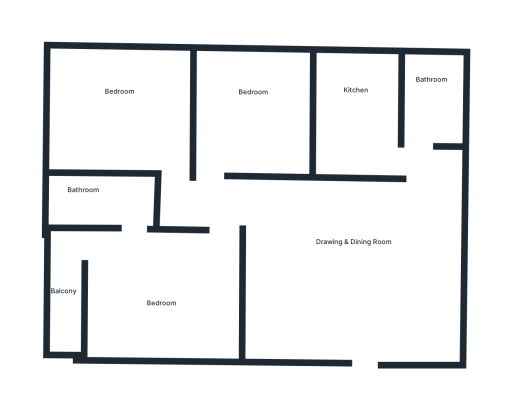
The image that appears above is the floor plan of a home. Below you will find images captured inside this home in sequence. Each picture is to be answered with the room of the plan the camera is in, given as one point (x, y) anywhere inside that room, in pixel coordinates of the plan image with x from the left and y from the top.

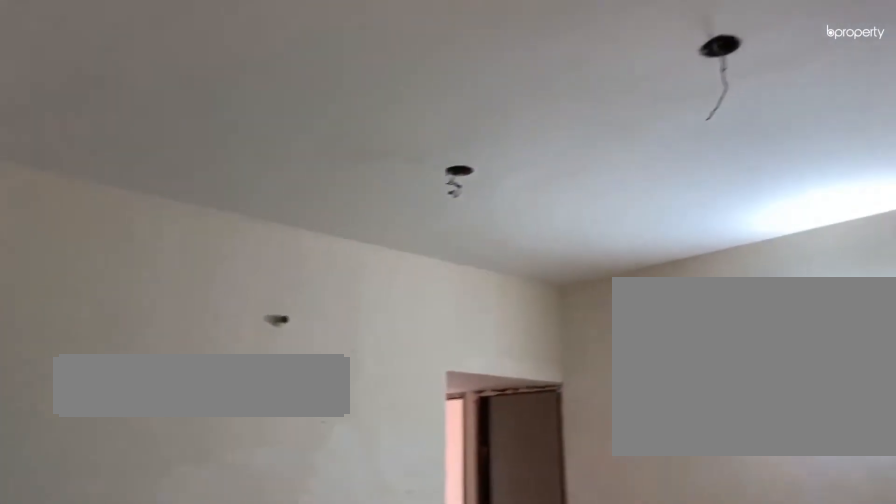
(346, 270)
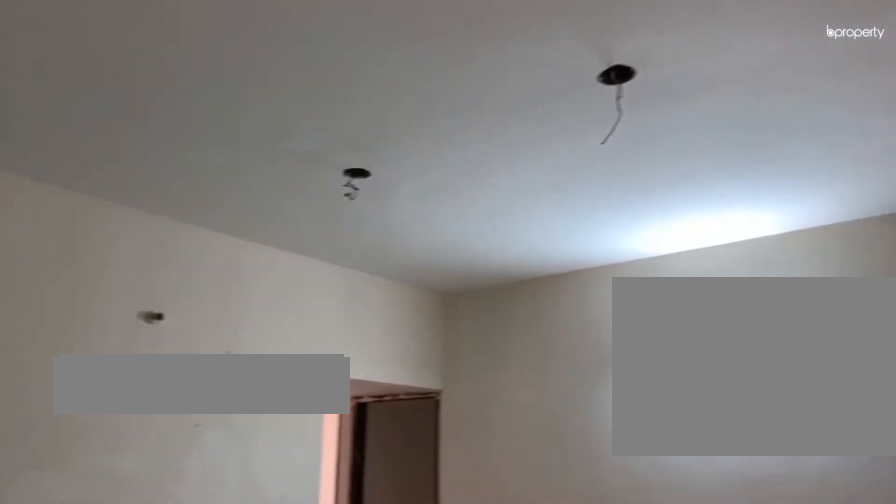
(346, 270)
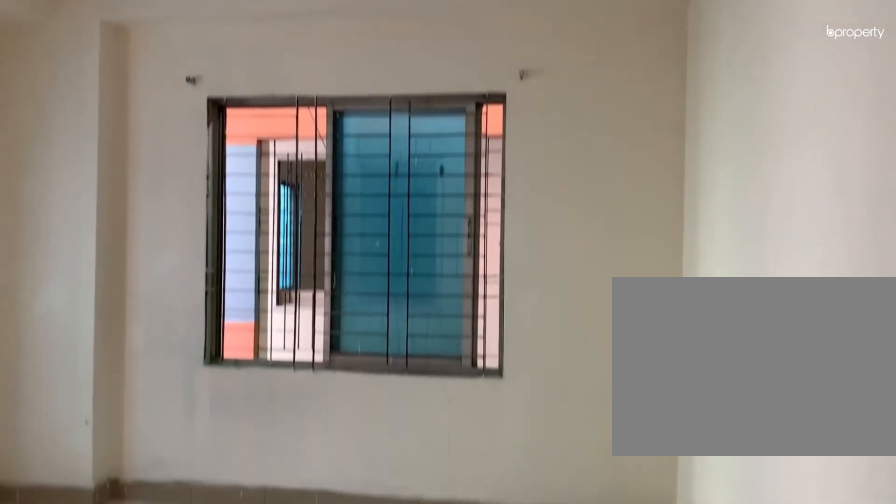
(118, 112)
